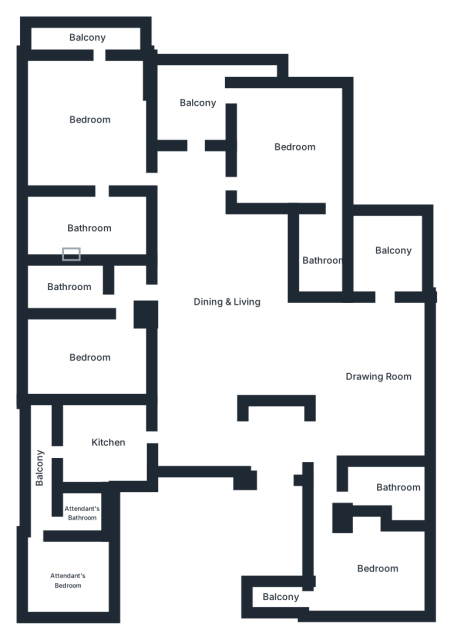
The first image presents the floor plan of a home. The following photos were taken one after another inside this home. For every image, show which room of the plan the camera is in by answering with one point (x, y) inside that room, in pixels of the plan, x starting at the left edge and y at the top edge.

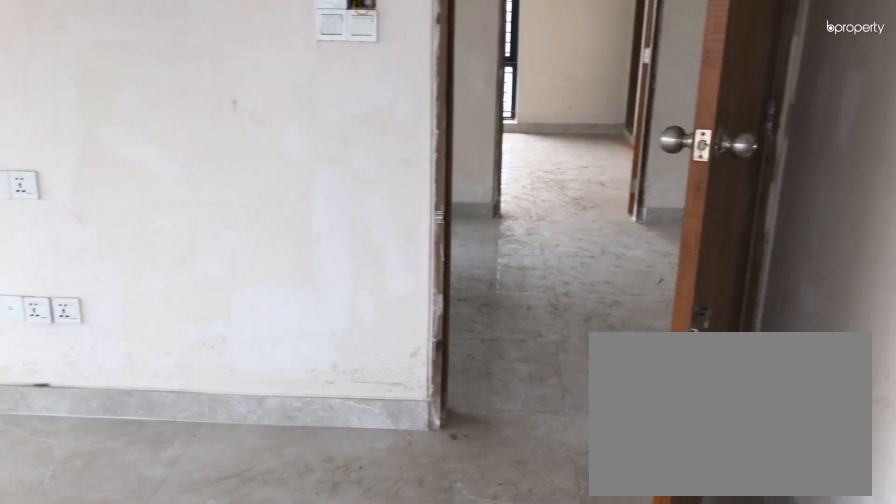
(87, 116)
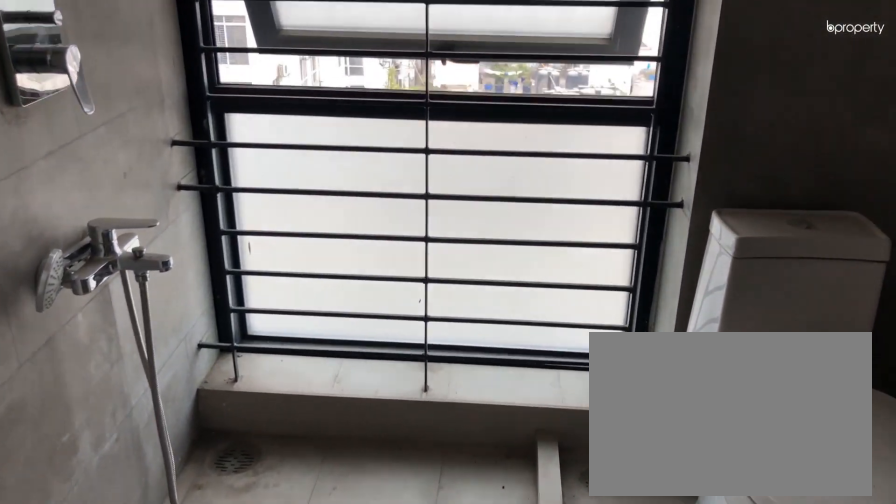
(88, 224)
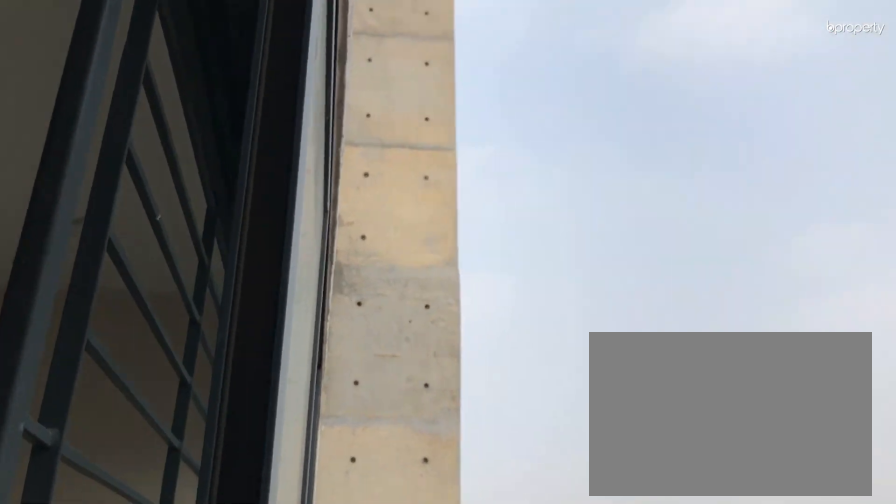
(79, 34)
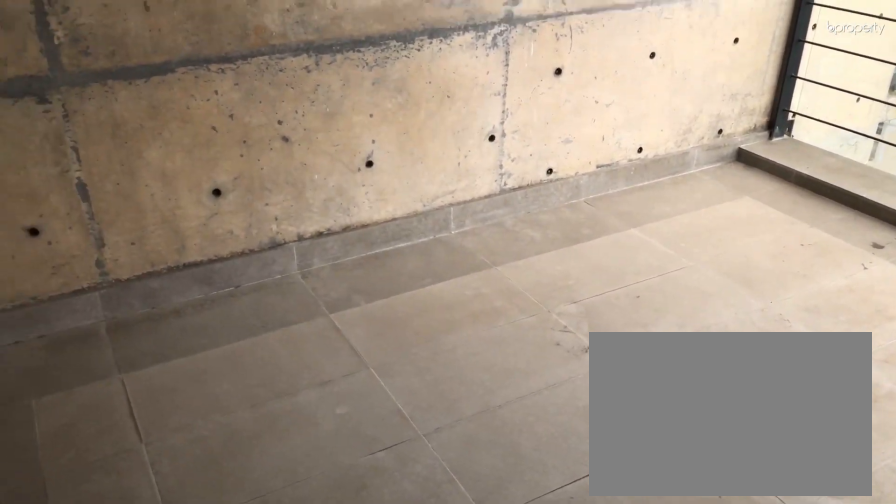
(194, 96)
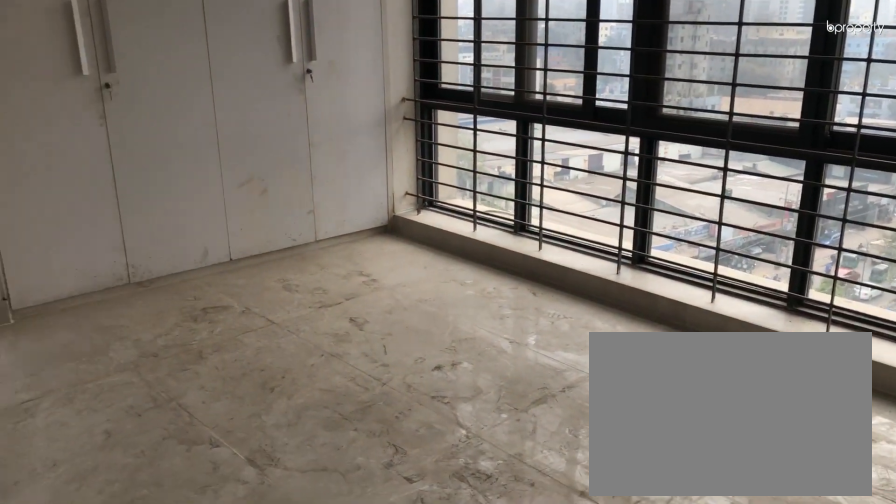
(288, 142)
